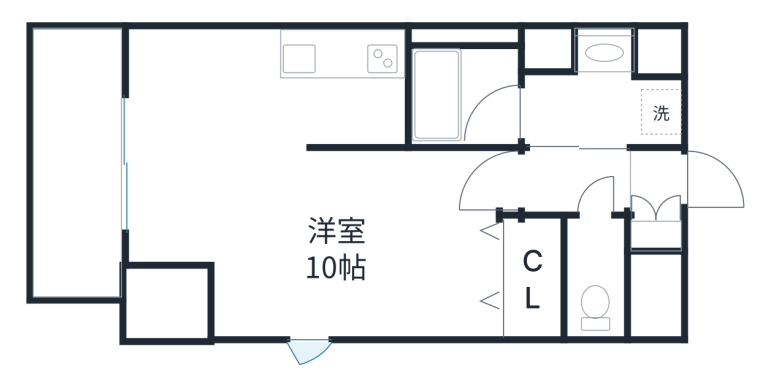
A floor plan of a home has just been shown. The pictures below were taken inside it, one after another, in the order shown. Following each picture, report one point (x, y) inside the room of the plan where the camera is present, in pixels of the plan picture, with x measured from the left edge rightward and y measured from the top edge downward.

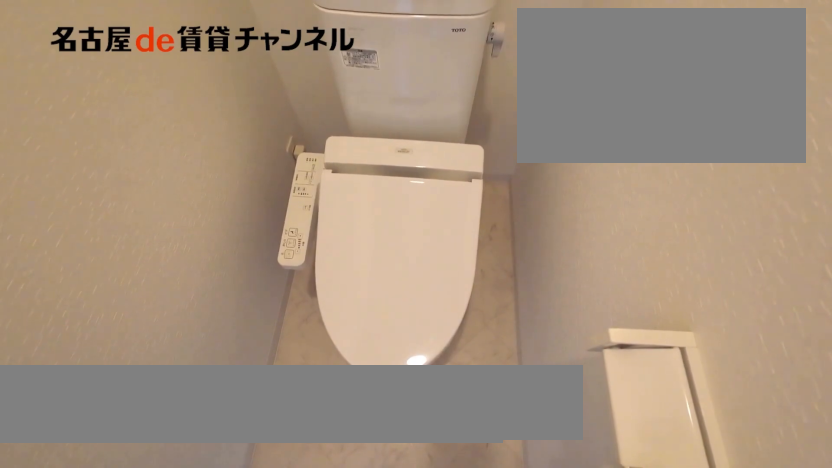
(598, 280)
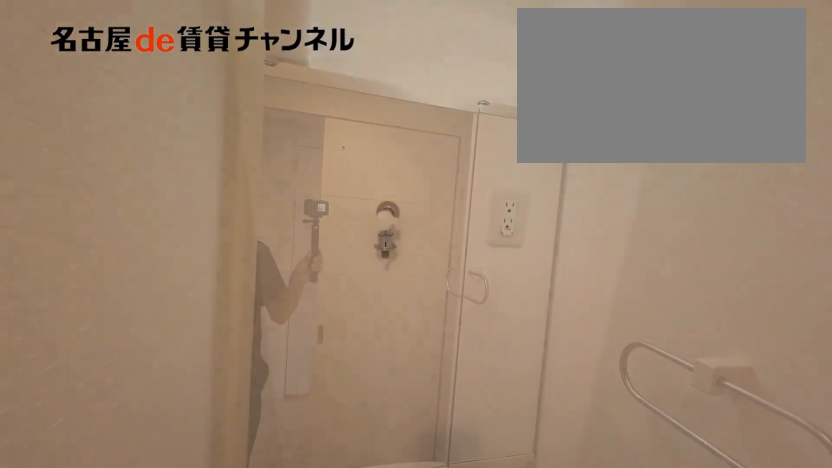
(600, 85)
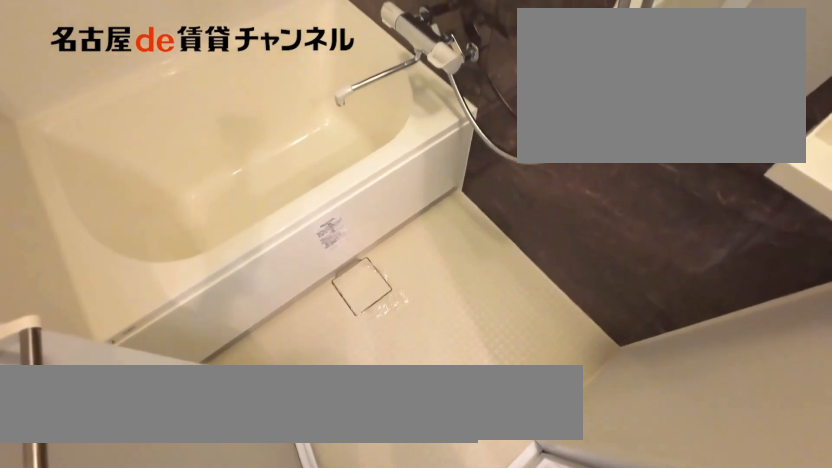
(467, 85)
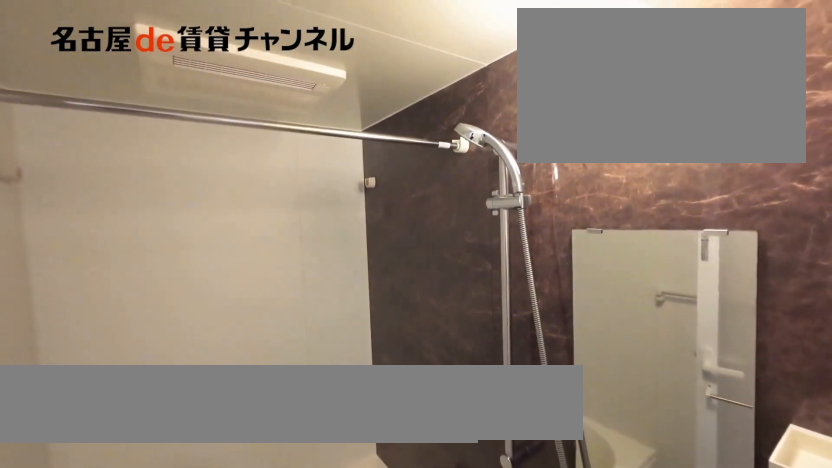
(467, 85)
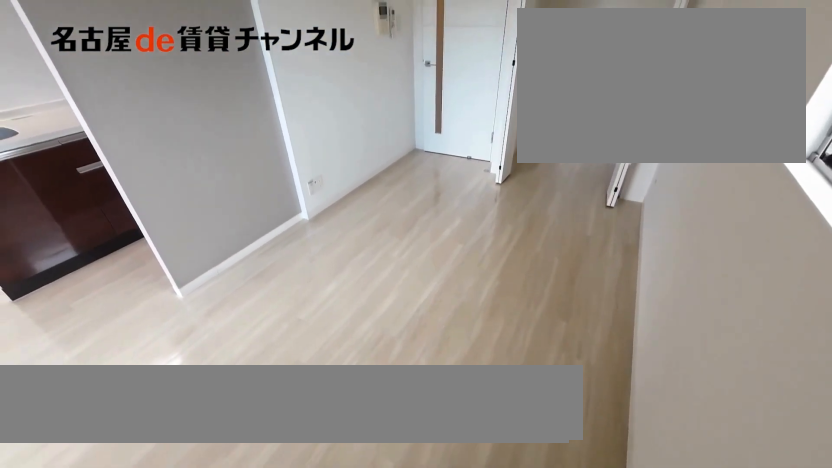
(349, 256)
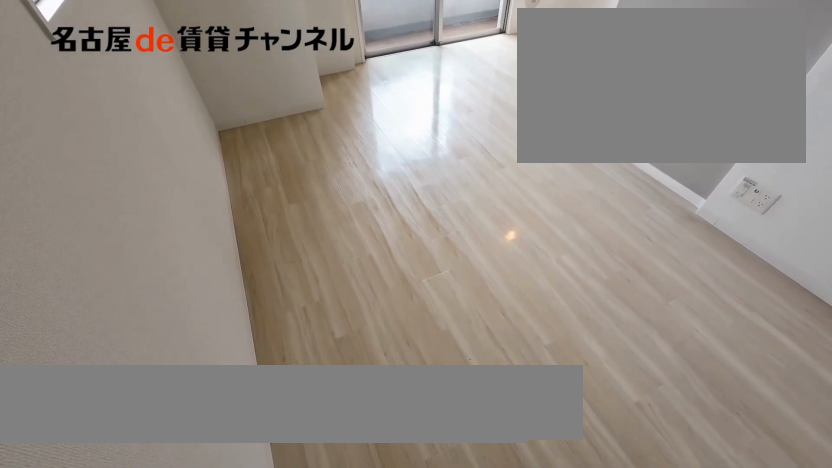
(349, 256)
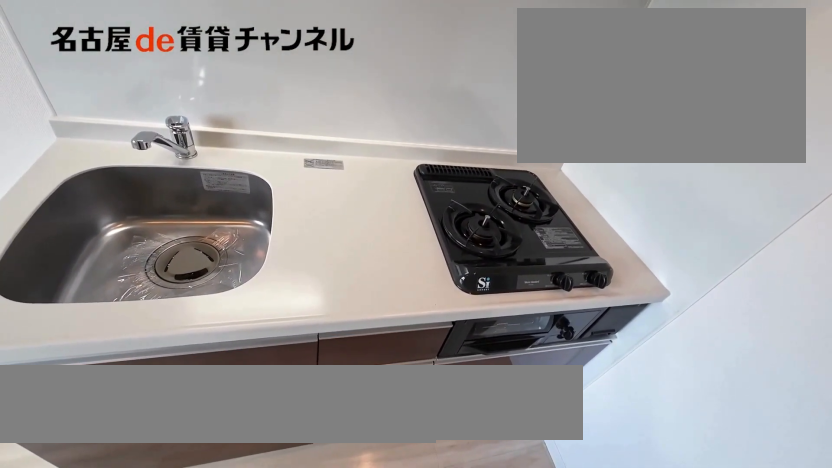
(344, 86)
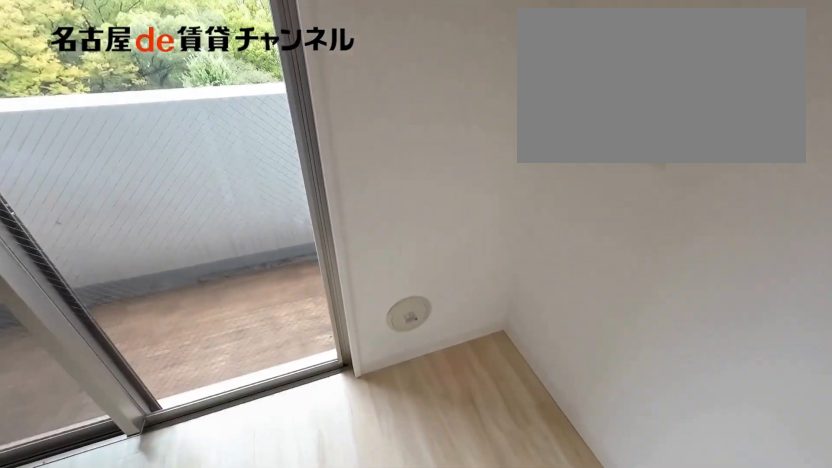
(203, 88)
